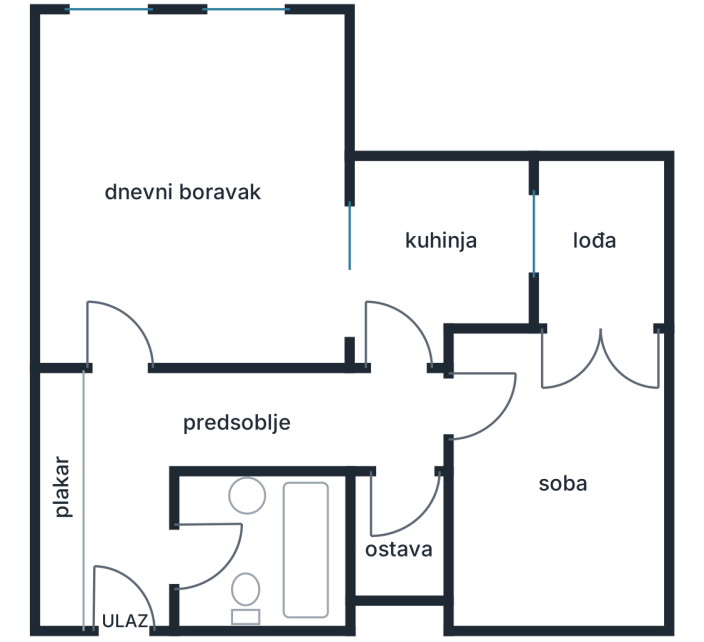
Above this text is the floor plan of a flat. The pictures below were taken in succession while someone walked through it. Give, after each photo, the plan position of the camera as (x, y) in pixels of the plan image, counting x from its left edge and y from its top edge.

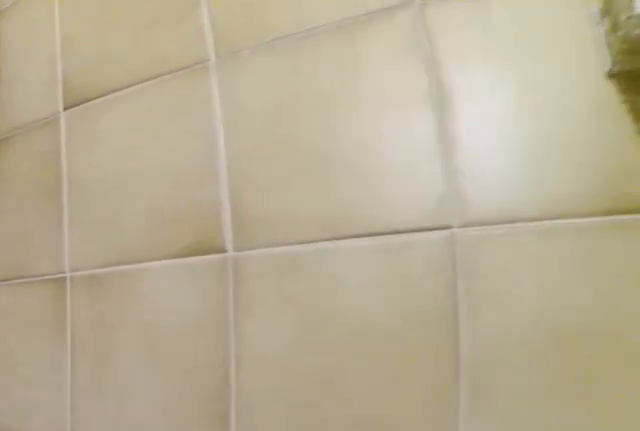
(249, 565)
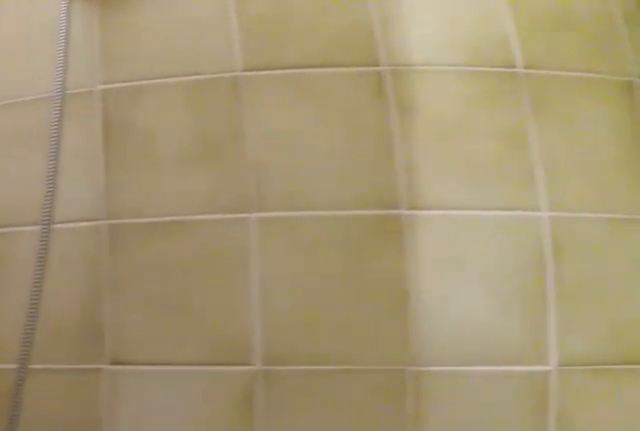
(279, 593)
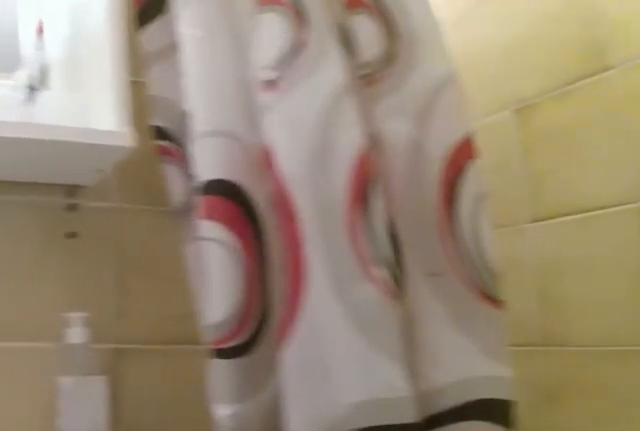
(305, 600)
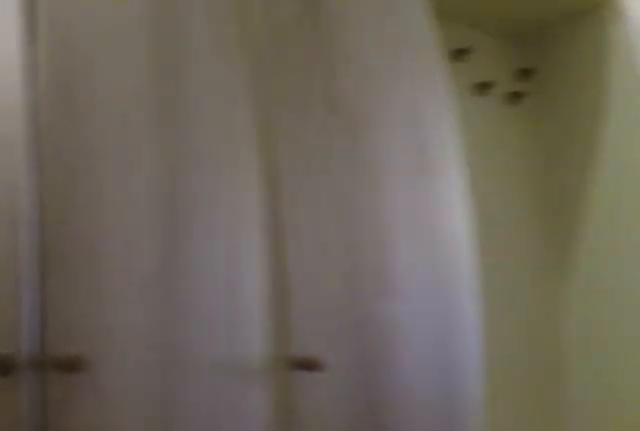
(160, 531)
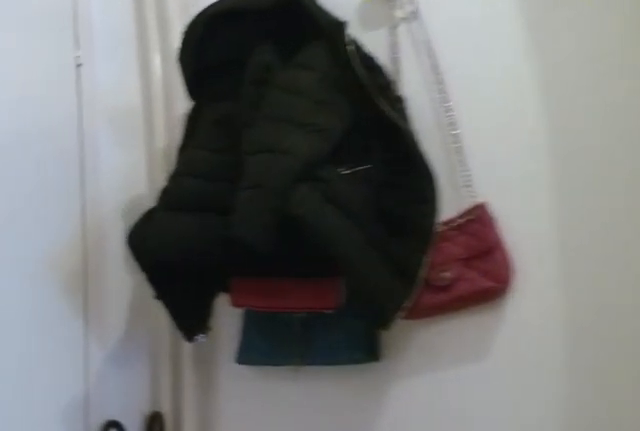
(138, 533)
